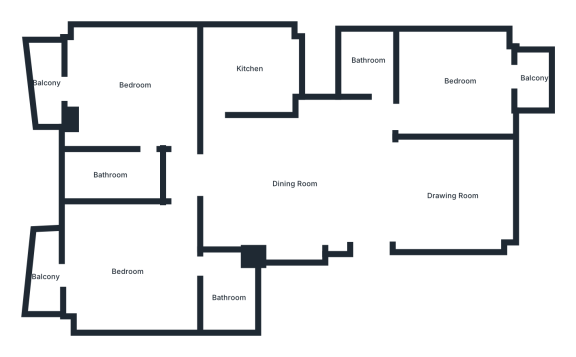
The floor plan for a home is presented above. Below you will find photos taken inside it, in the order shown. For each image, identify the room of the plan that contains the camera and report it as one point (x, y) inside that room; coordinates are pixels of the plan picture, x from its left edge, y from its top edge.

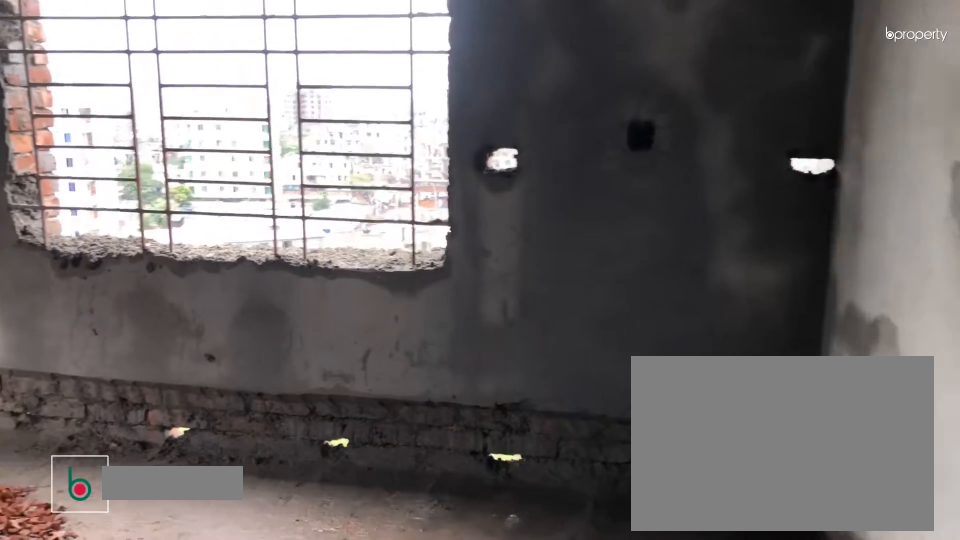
(129, 86)
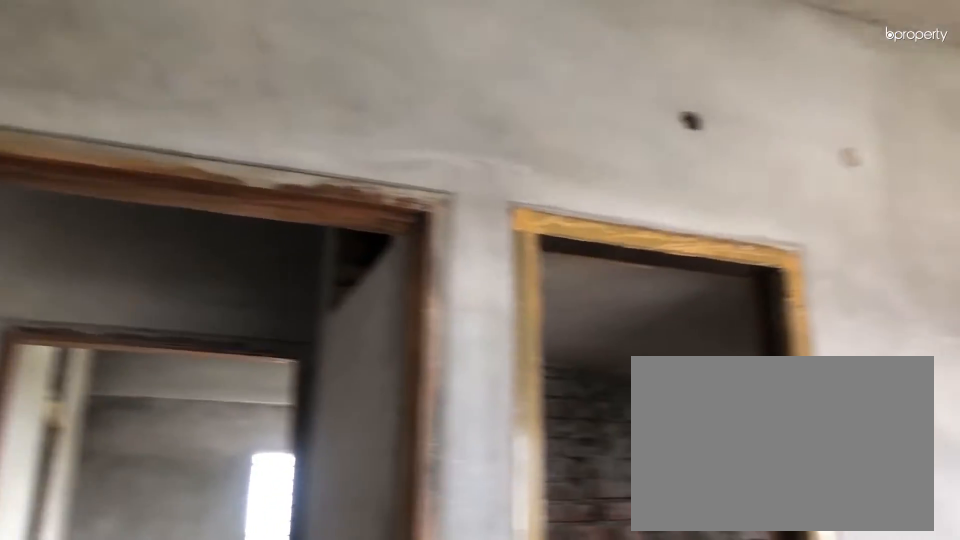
(128, 86)
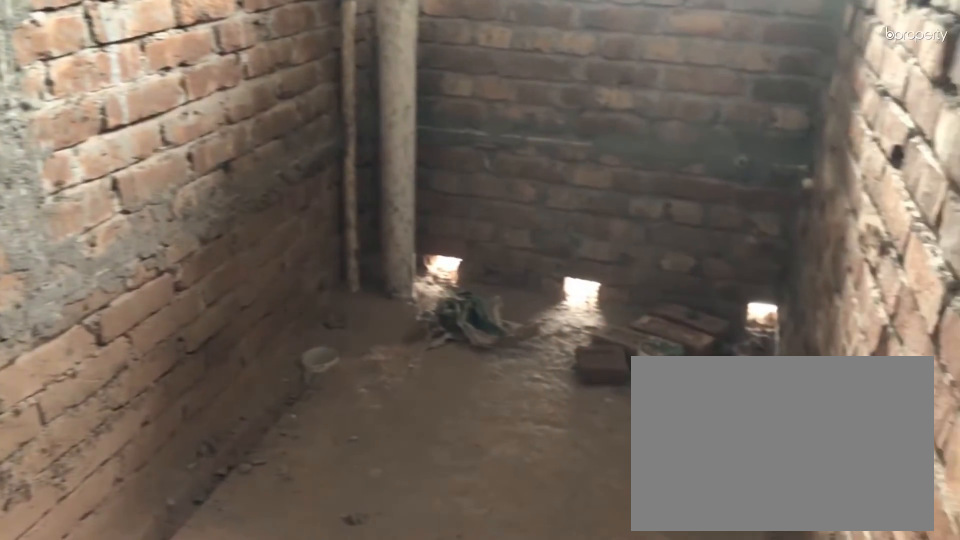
(110, 176)
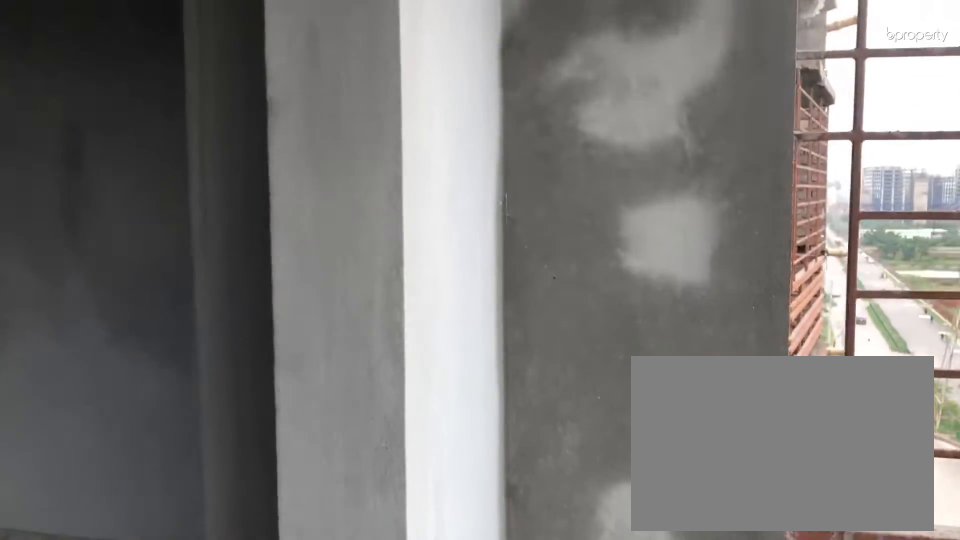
(45, 82)
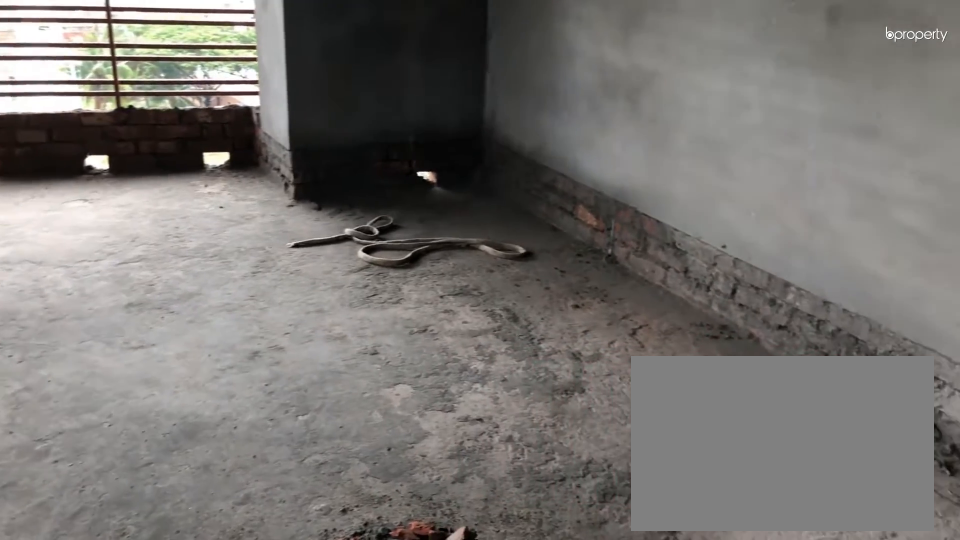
(130, 271)
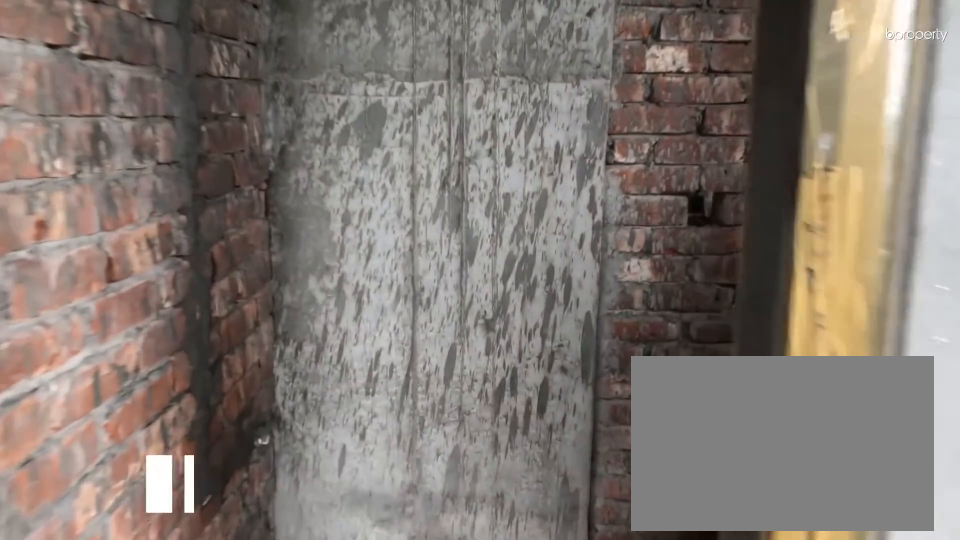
(226, 299)
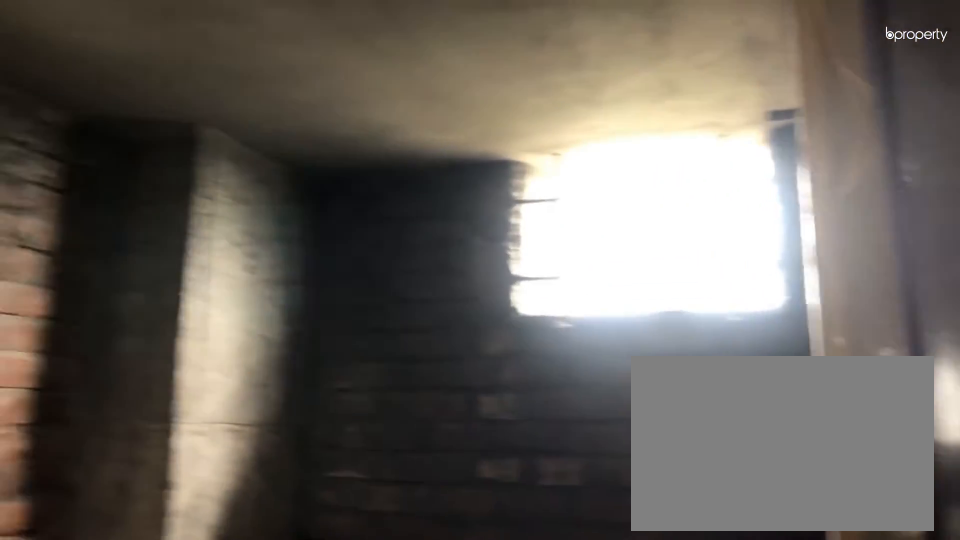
(226, 299)
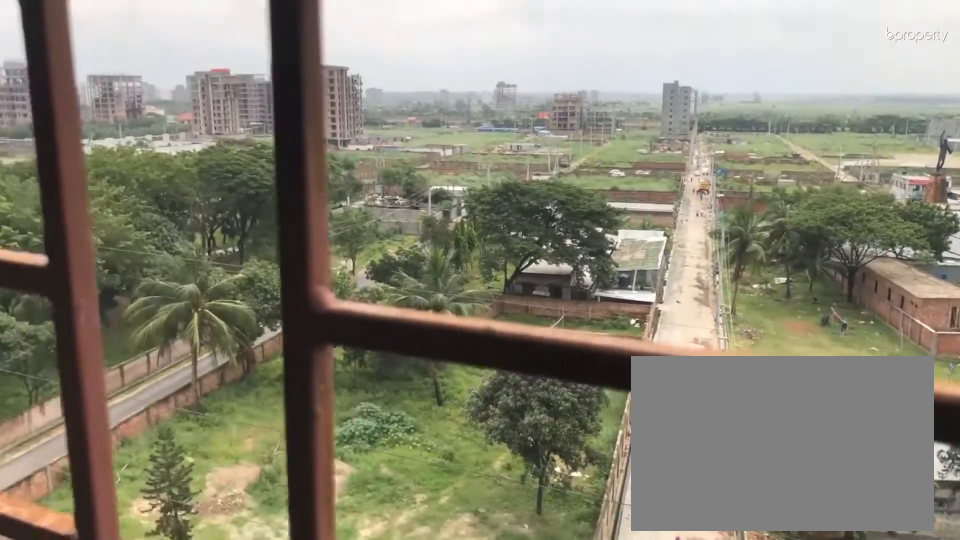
(42, 276)
